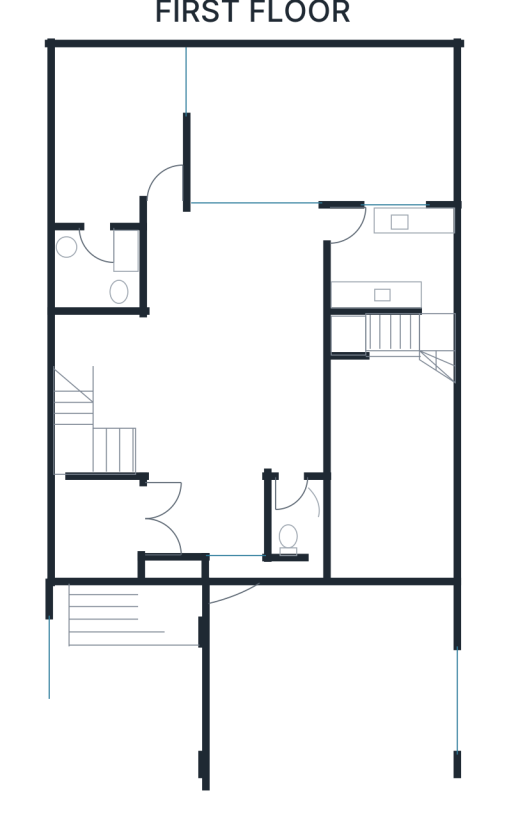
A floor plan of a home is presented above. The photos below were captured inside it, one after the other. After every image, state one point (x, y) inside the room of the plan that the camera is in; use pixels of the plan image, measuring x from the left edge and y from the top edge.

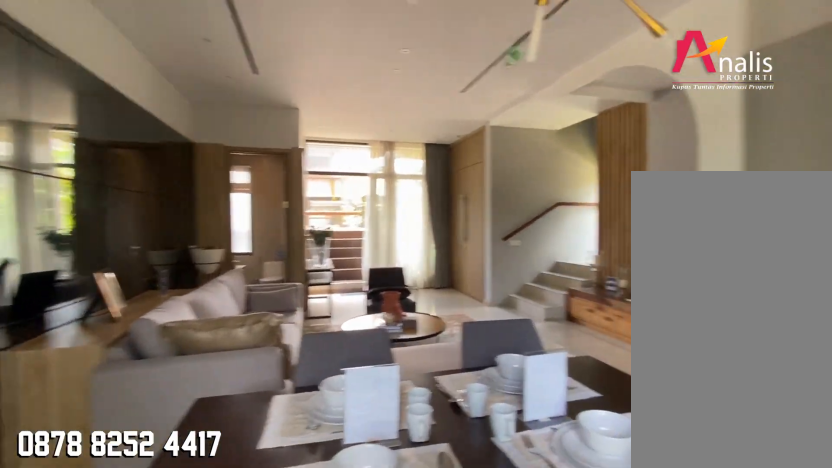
(210, 379)
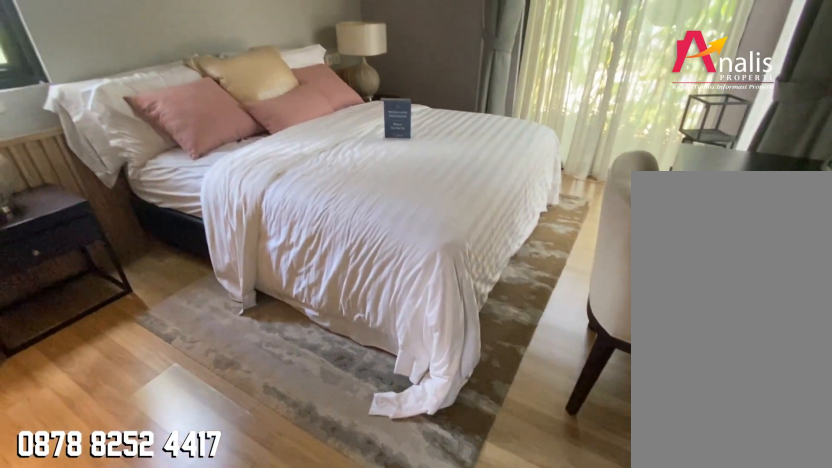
(113, 173)
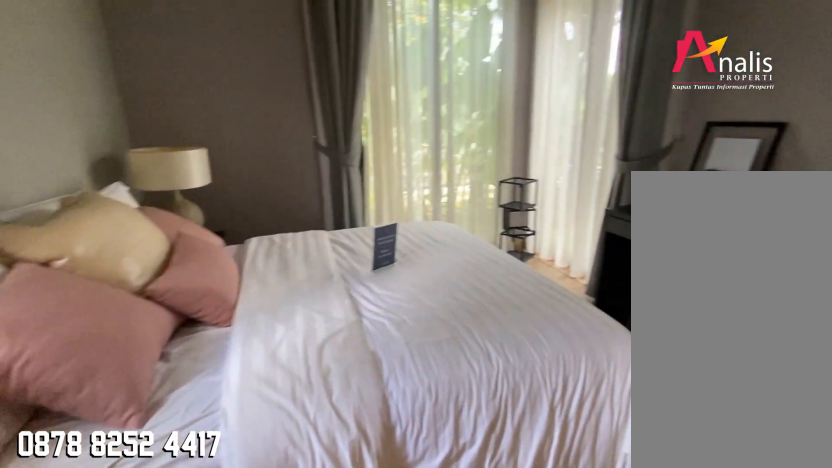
(113, 173)
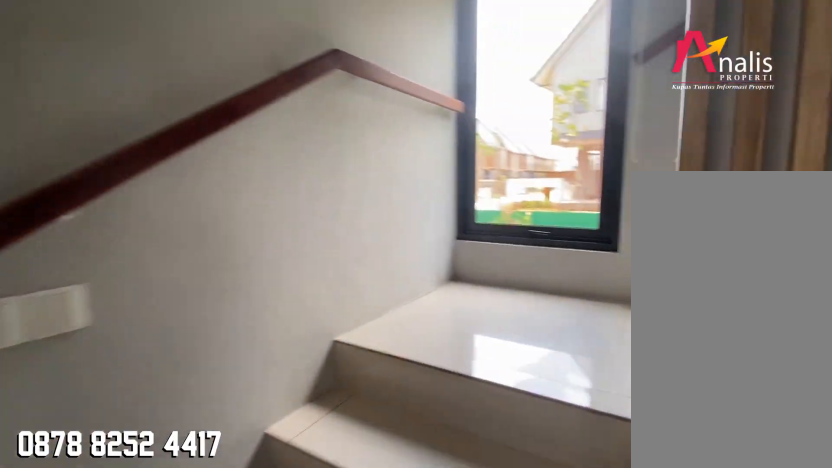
(210, 379)
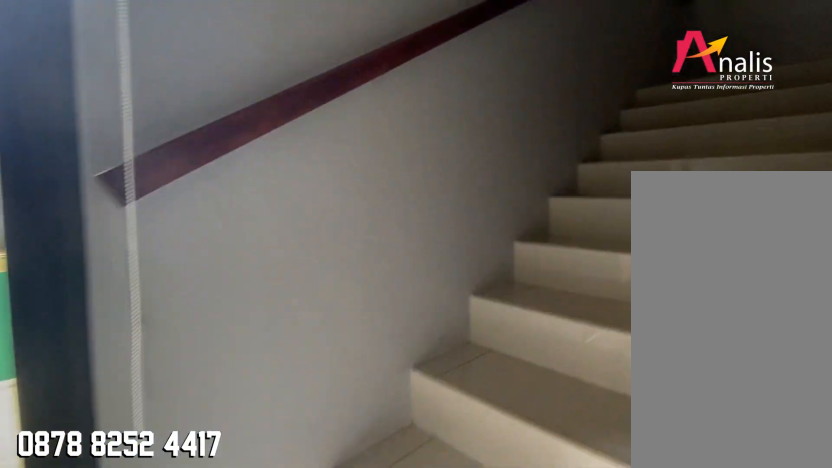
(87, 437)
